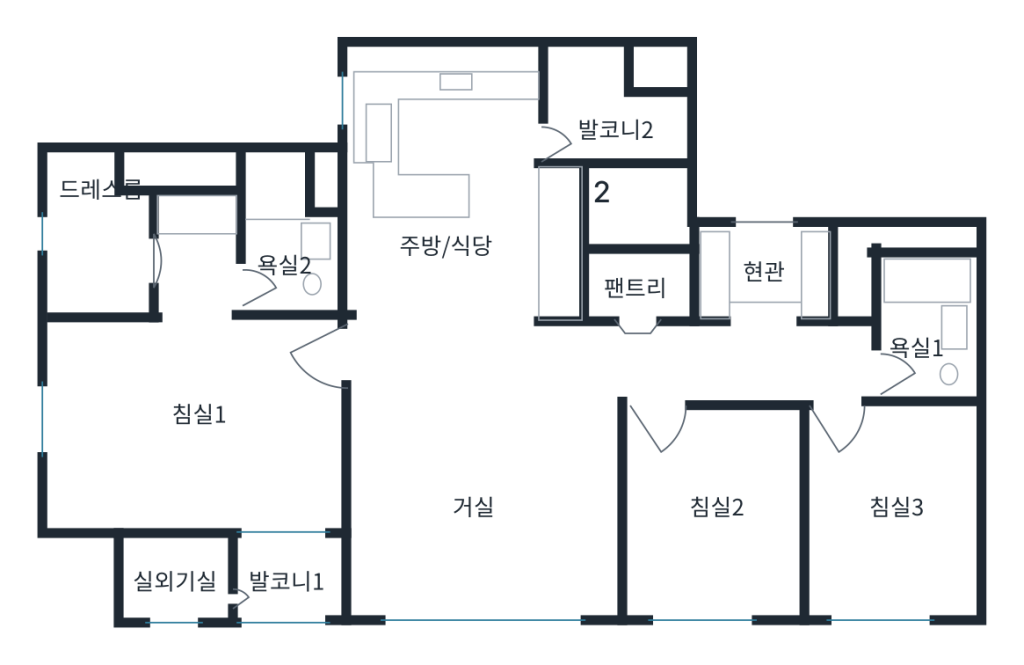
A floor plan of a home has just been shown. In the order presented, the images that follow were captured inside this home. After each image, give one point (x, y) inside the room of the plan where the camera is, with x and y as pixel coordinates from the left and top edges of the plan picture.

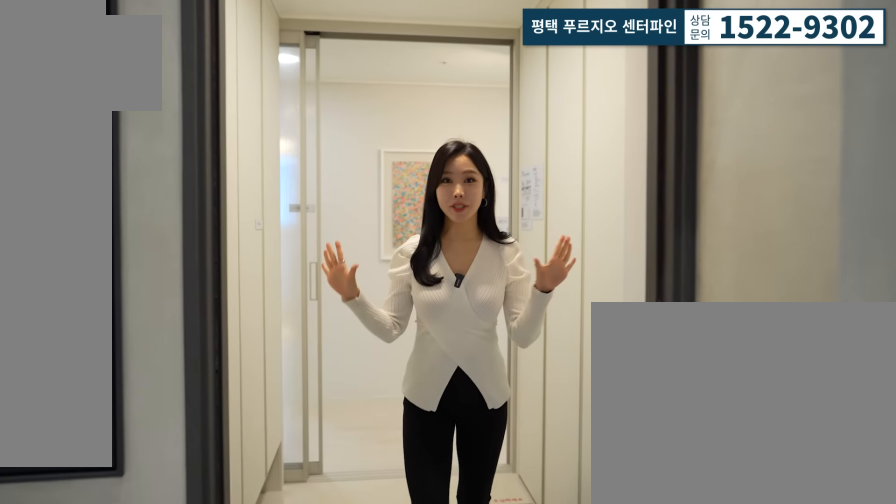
(768, 274)
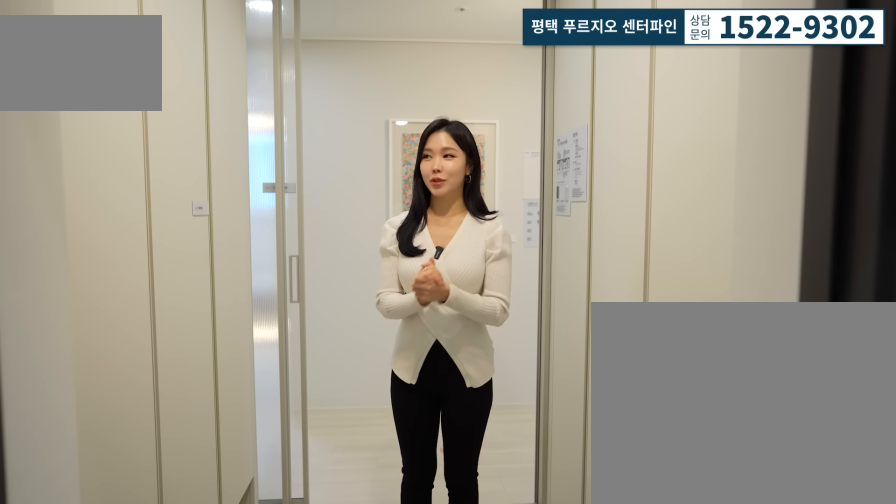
(775, 260)
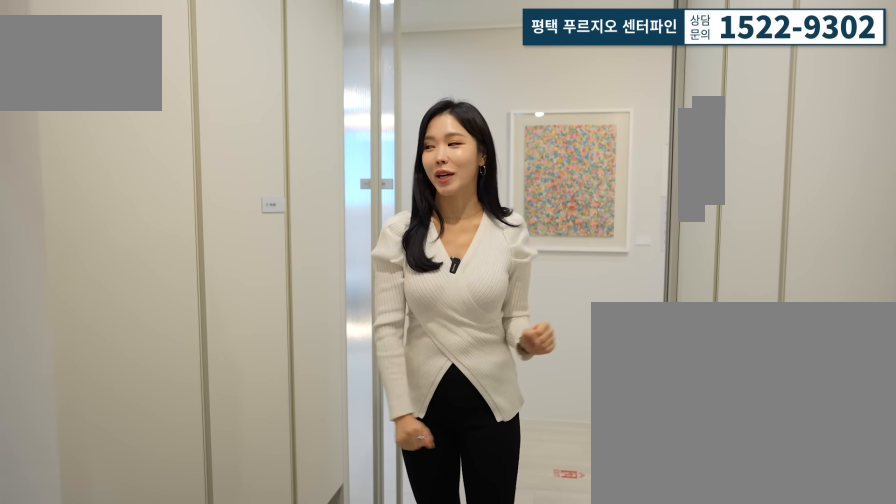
(768, 277)
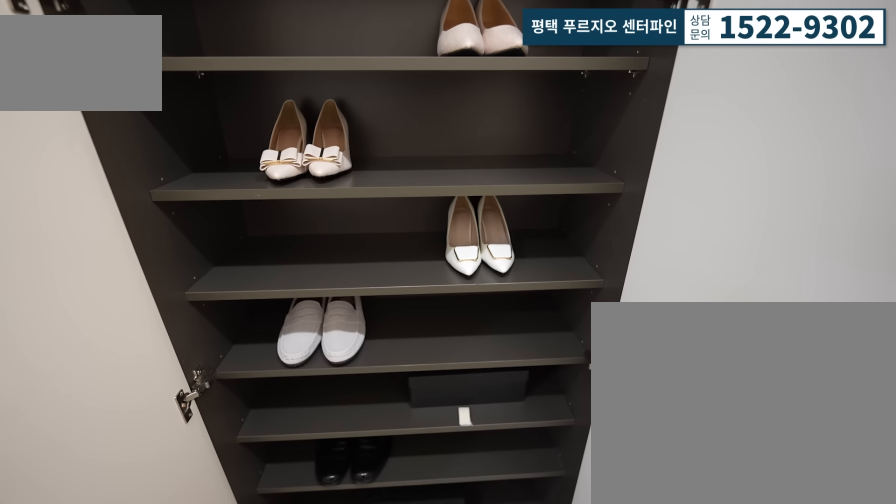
(768, 277)
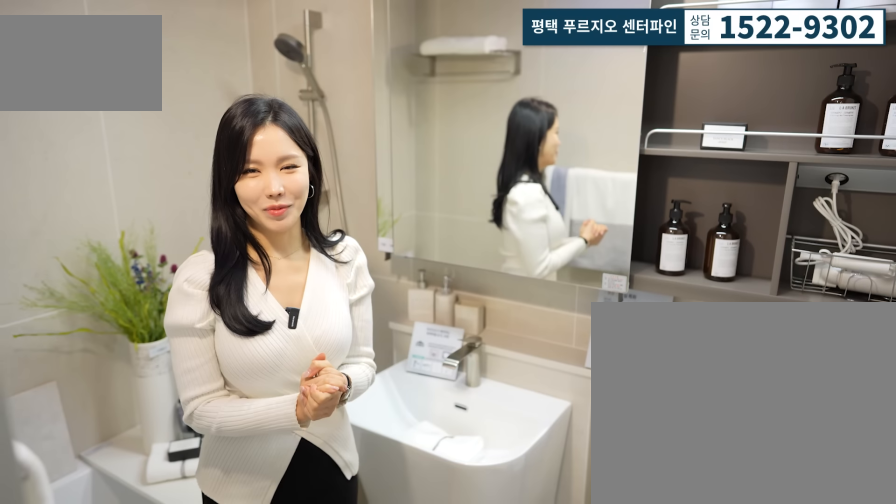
(915, 341)
